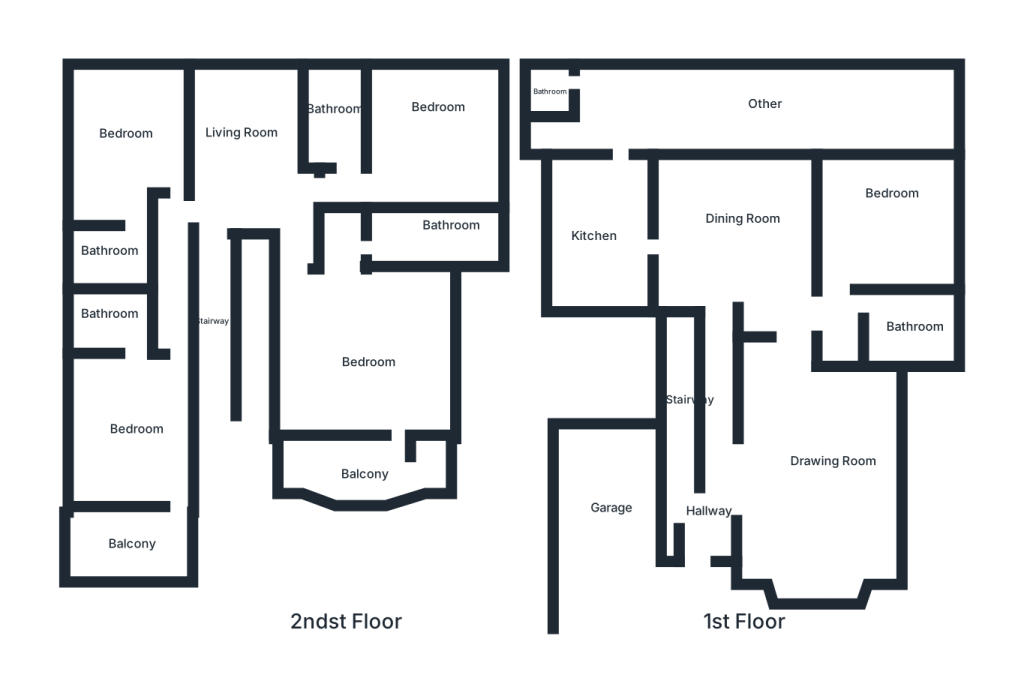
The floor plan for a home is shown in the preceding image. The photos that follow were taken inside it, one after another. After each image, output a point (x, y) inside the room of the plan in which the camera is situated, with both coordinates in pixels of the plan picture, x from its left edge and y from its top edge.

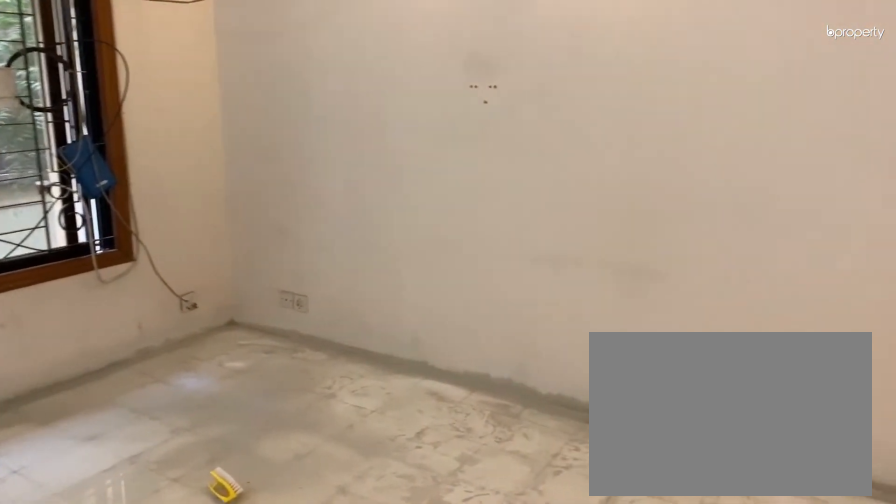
(242, 133)
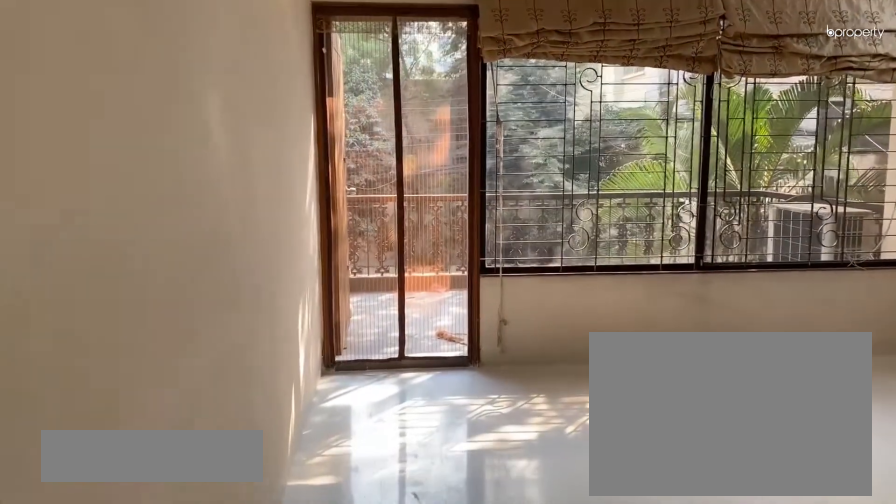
(130, 435)
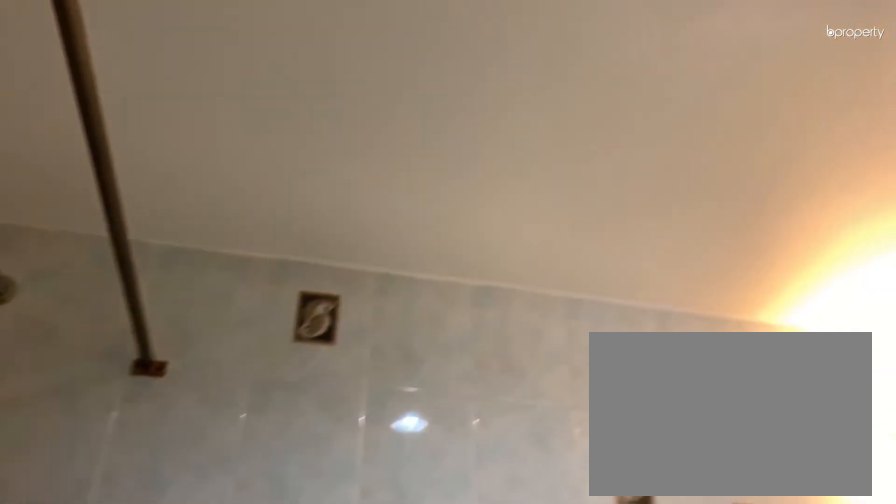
(107, 315)
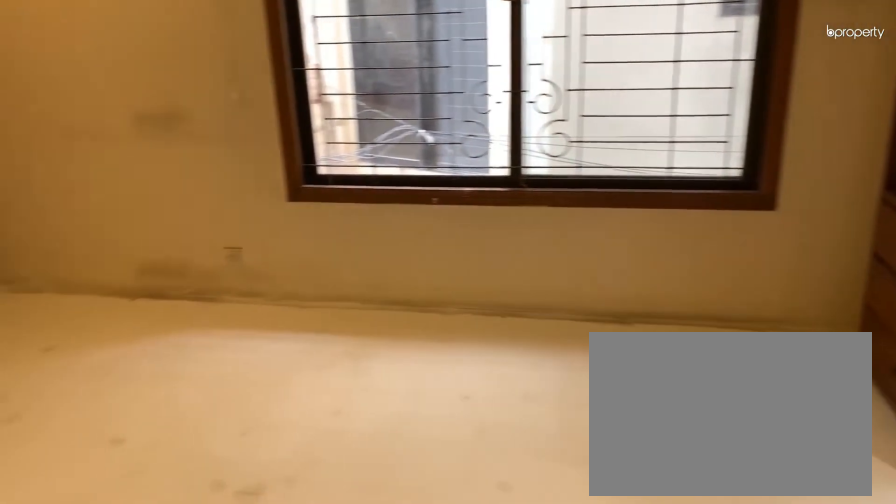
(124, 135)
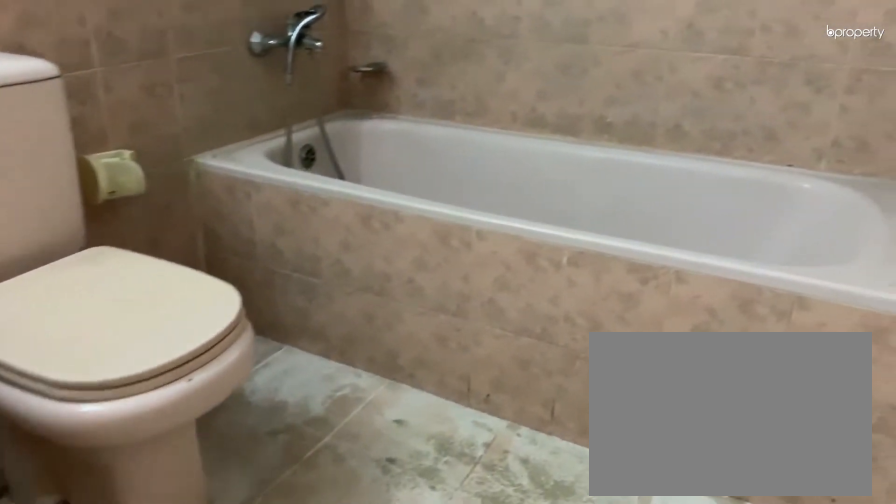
(102, 265)
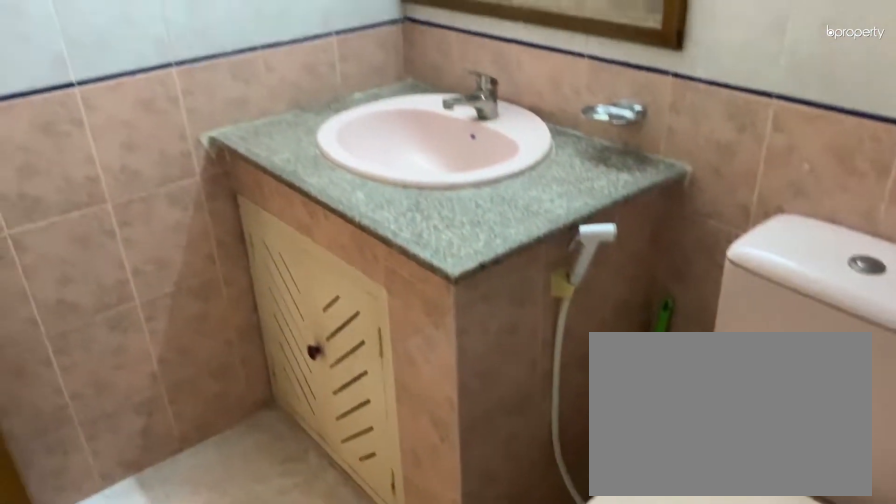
(102, 265)
